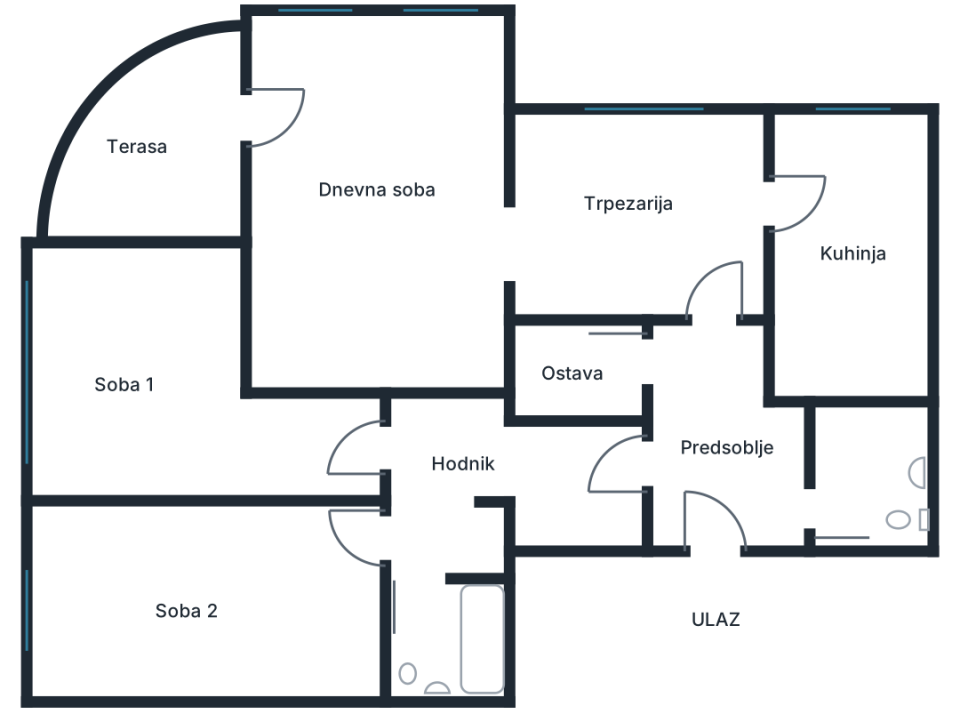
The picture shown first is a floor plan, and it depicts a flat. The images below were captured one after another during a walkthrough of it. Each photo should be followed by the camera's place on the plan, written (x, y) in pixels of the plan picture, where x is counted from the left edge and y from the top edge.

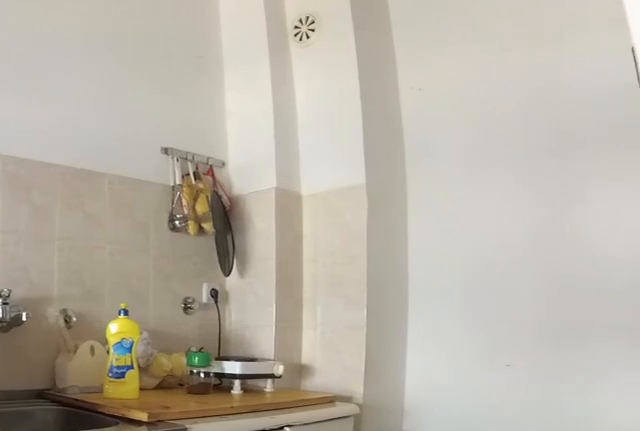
(816, 234)
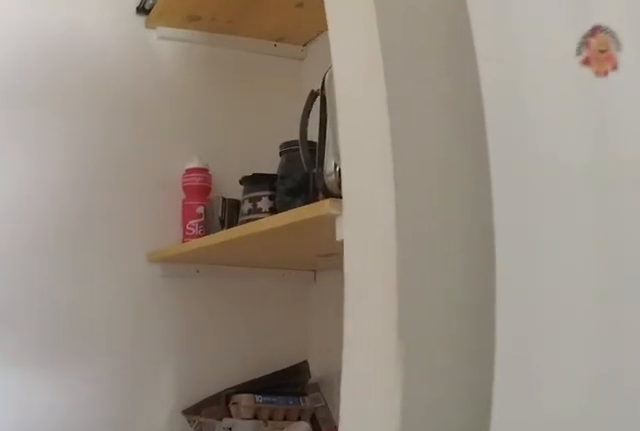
(845, 265)
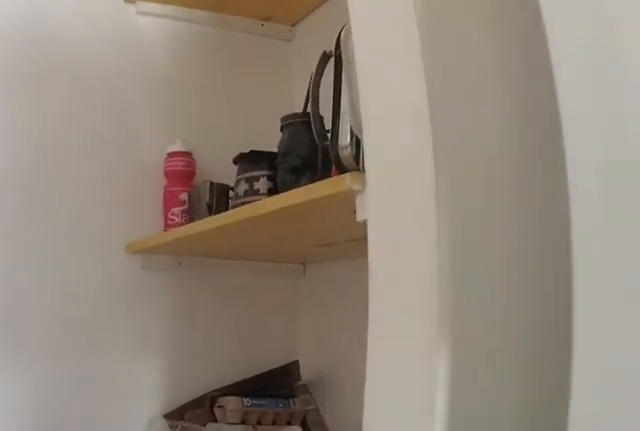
(845, 275)
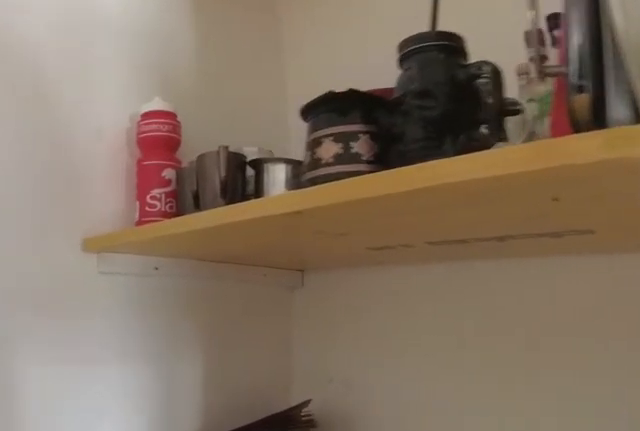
(845, 304)
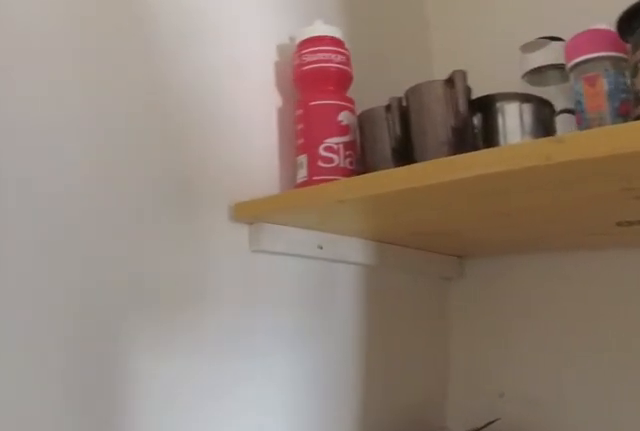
(845, 334)
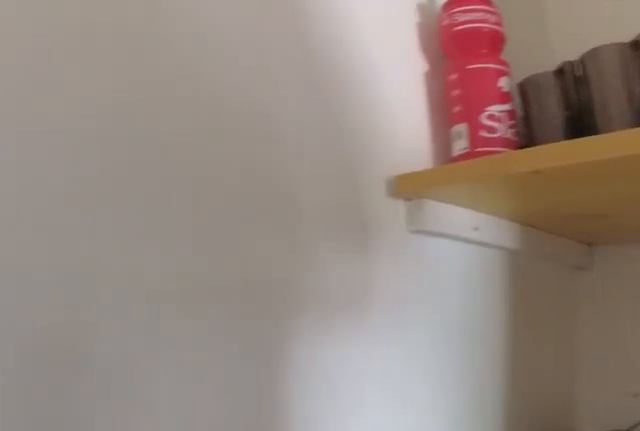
(845, 355)
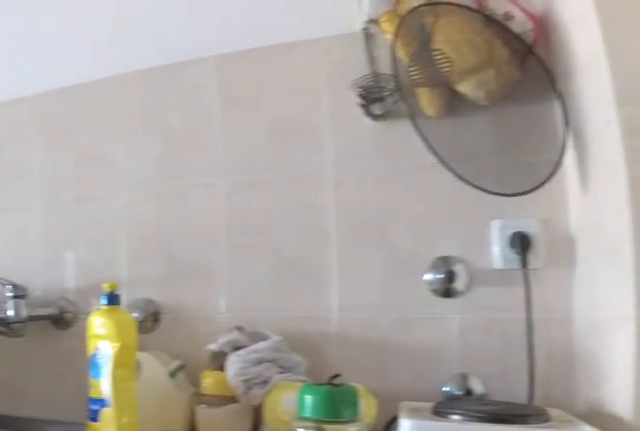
(820, 390)
